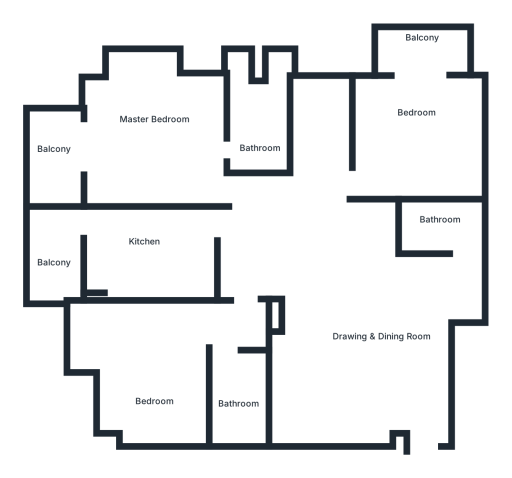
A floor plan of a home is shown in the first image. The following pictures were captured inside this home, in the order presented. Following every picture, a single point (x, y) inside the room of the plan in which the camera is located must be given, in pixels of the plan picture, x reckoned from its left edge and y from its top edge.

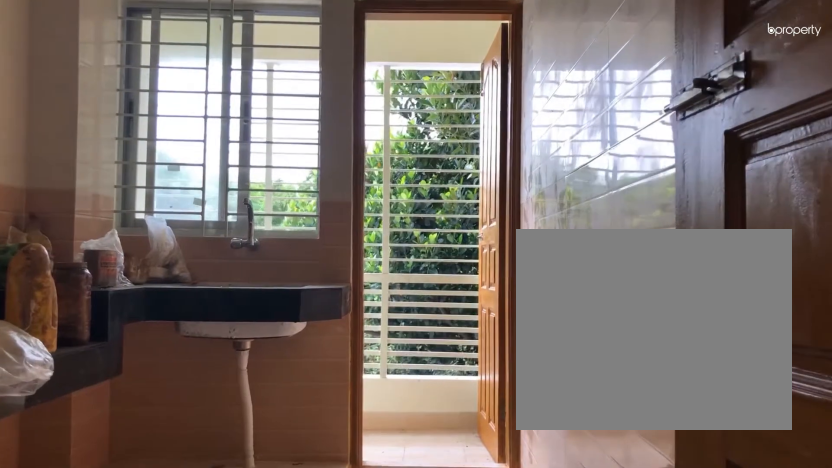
(147, 245)
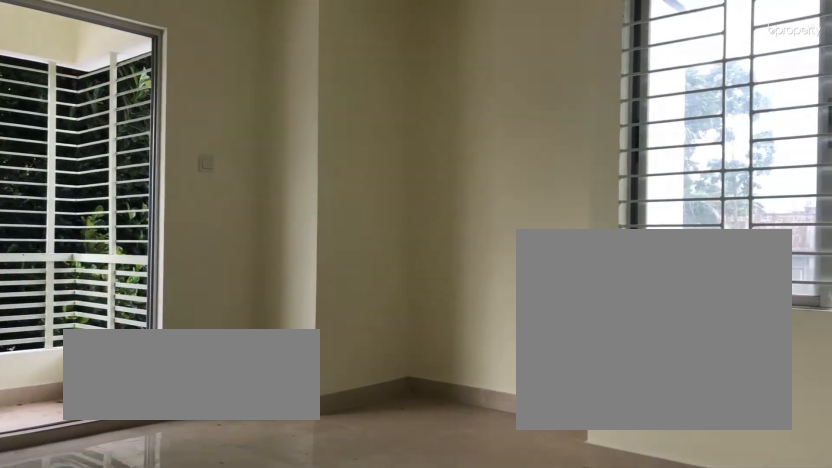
(155, 139)
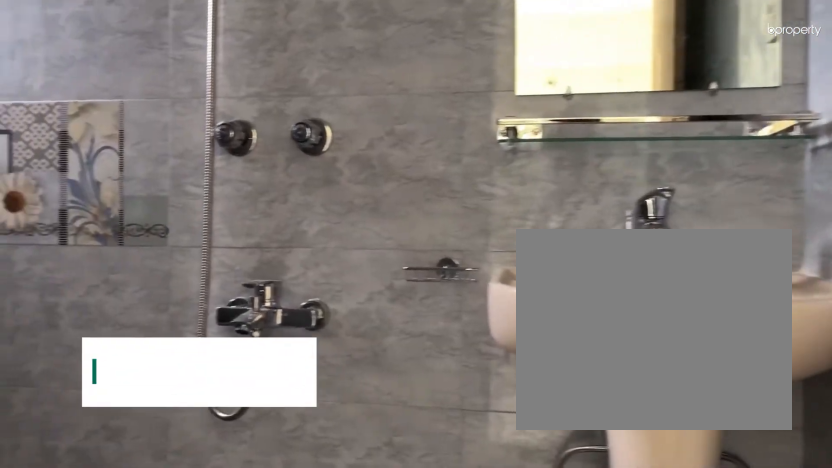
(250, 124)
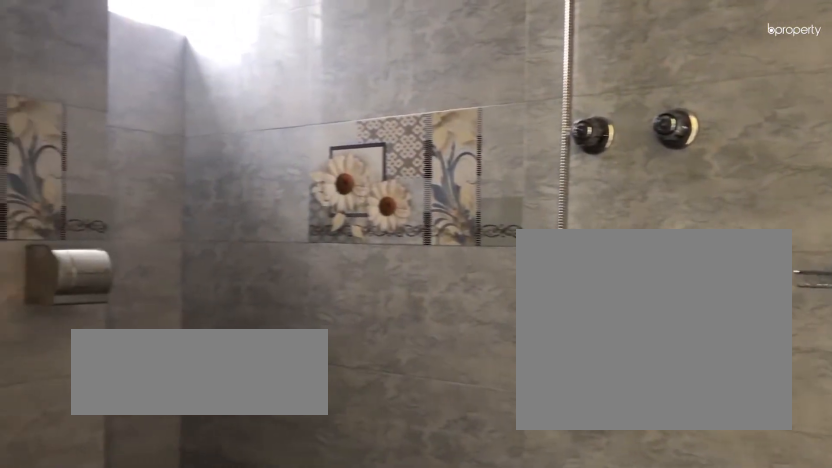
(250, 124)
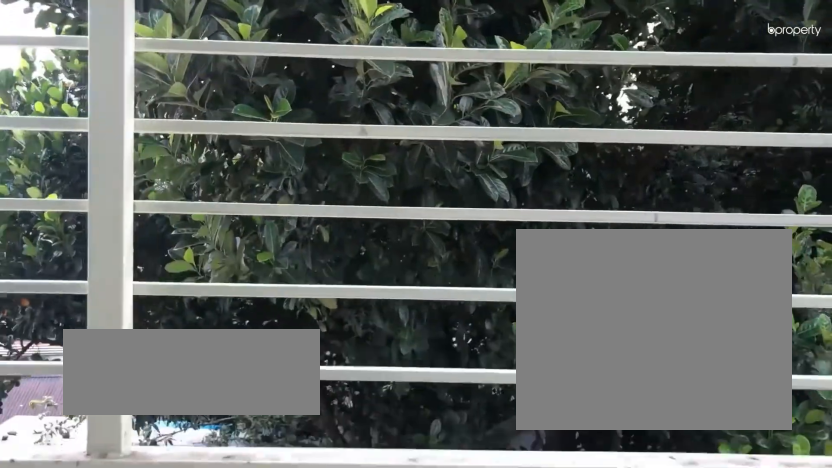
(59, 158)
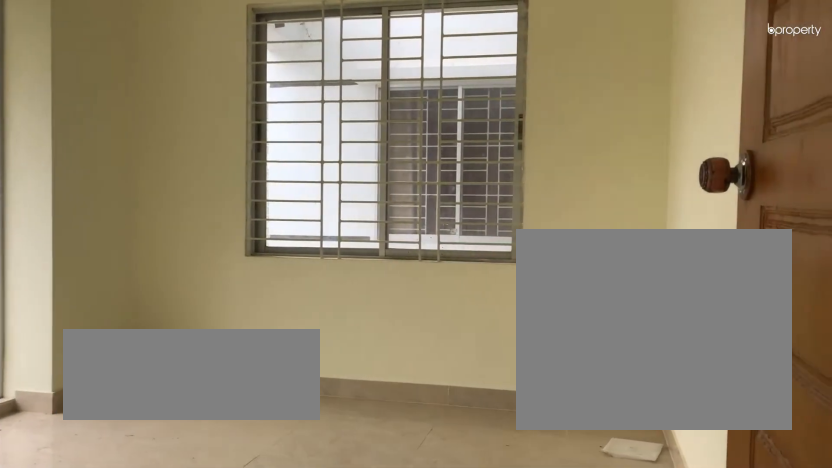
(414, 129)
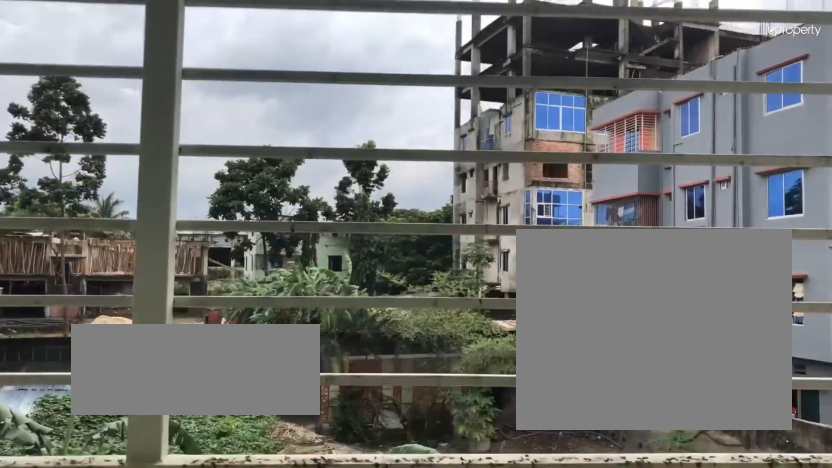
(421, 53)
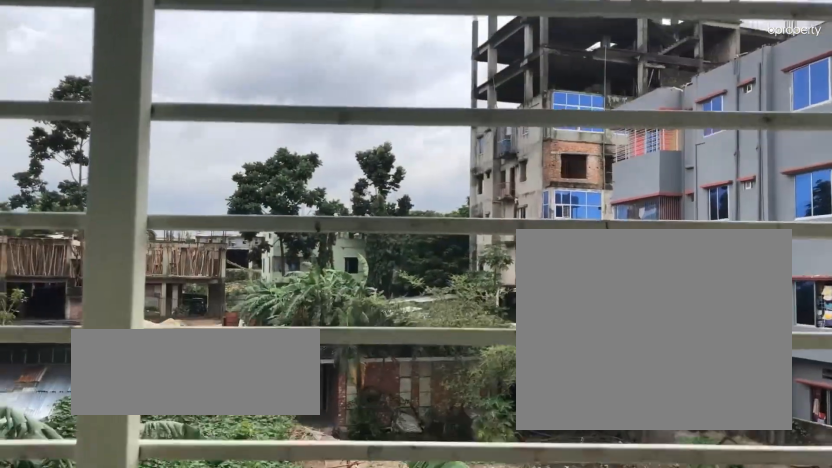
(421, 53)
